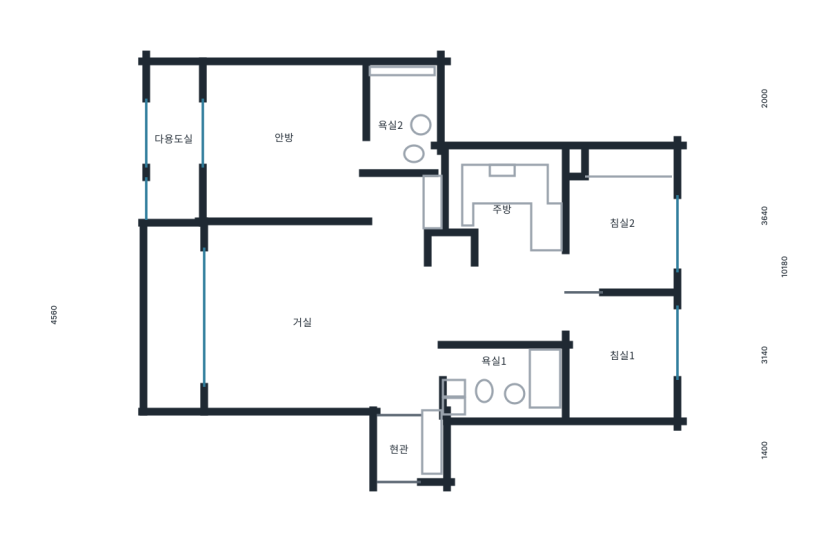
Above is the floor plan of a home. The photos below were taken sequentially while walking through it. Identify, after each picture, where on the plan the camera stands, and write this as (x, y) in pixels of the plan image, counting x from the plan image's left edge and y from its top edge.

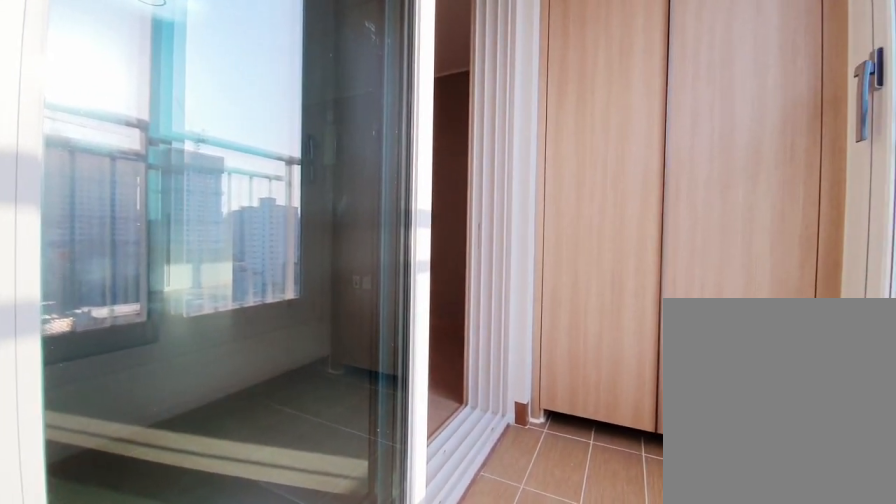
(196, 162)
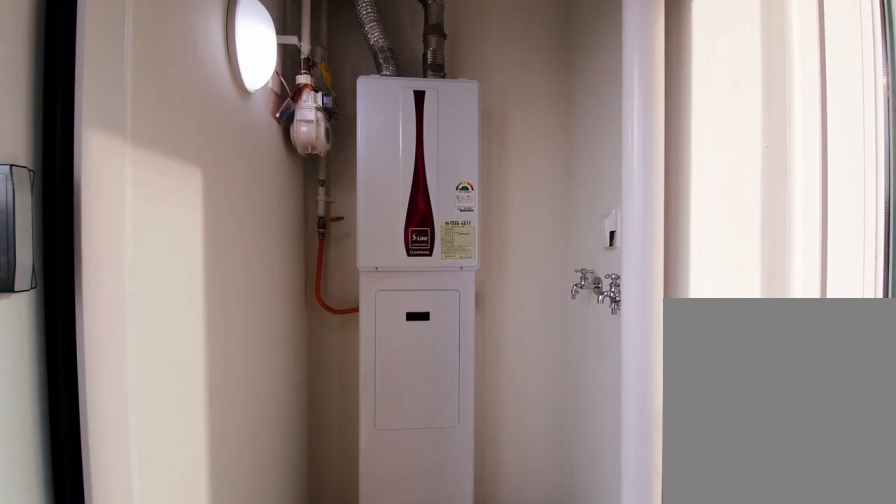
(196, 162)
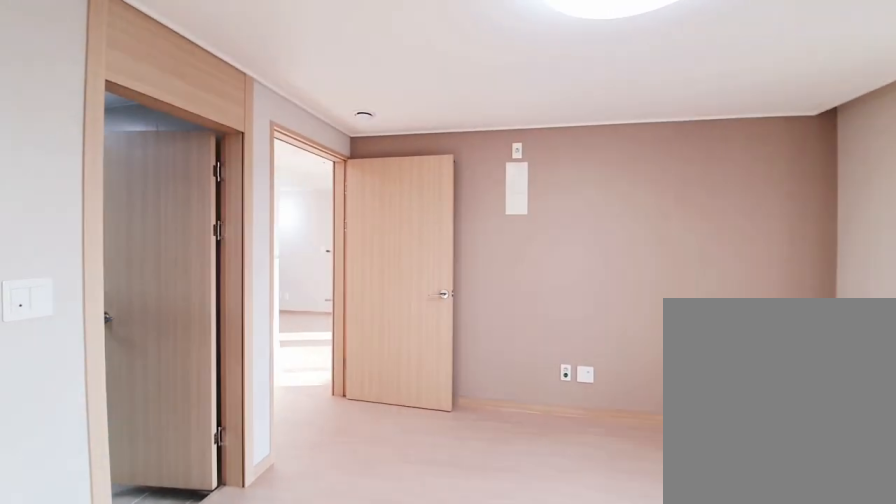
(273, 174)
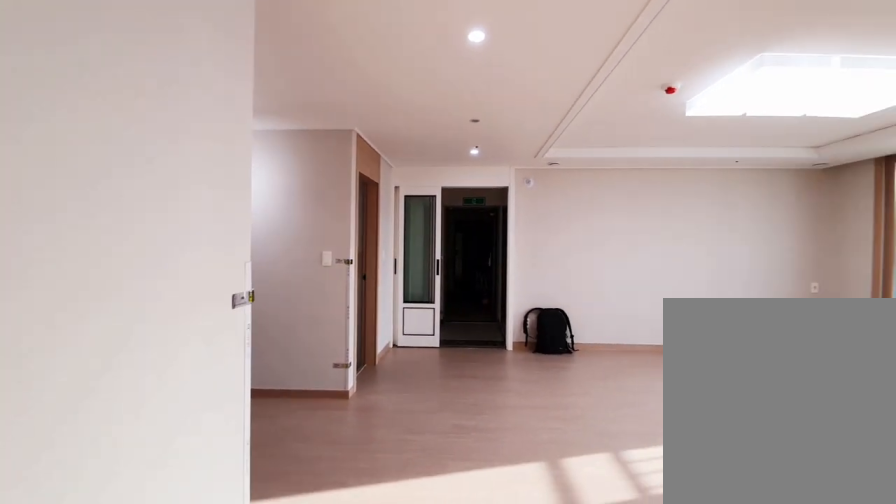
(393, 214)
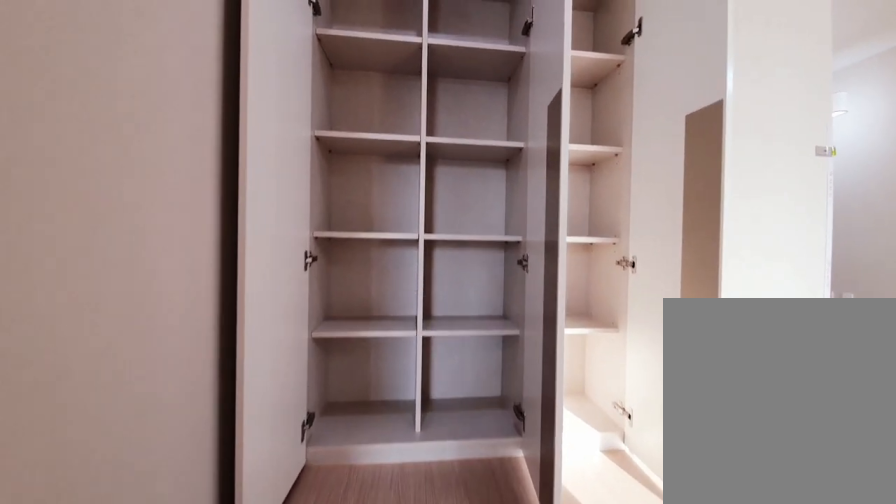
(393, 215)
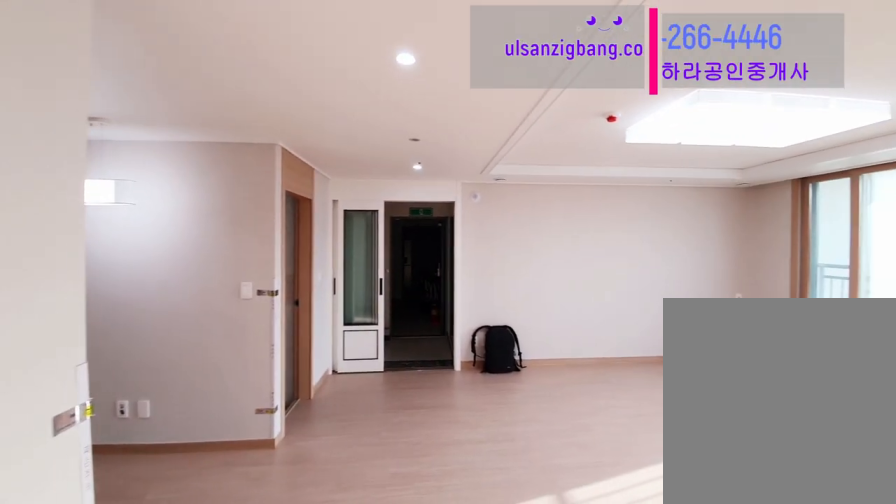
(393, 215)
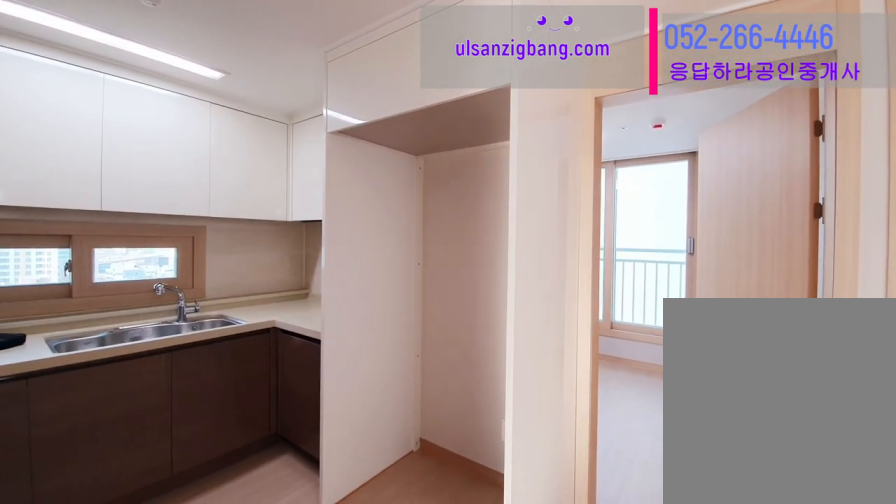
(508, 219)
